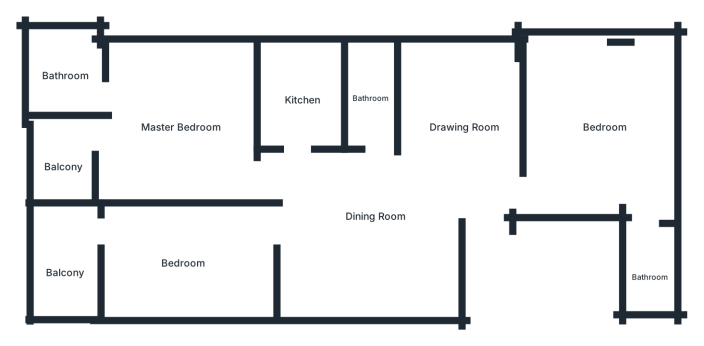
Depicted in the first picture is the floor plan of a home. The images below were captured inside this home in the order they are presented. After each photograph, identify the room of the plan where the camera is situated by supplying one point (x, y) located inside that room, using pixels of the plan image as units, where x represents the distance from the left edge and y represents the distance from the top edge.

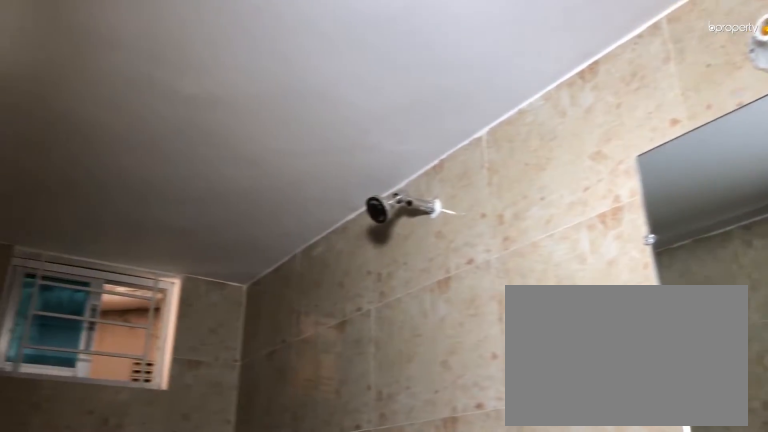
(373, 102)
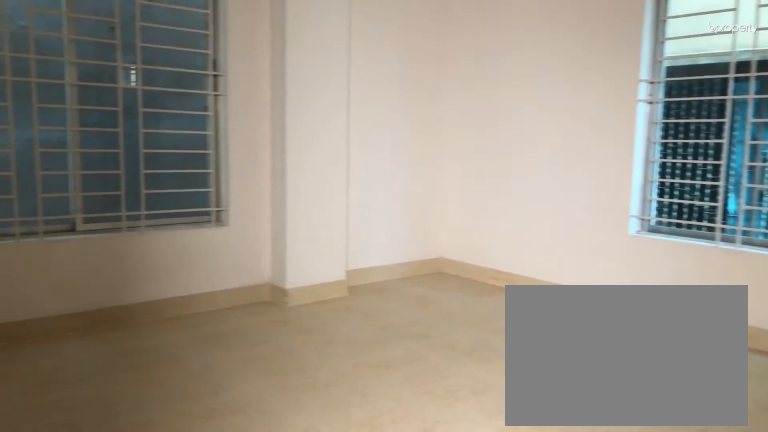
(605, 131)
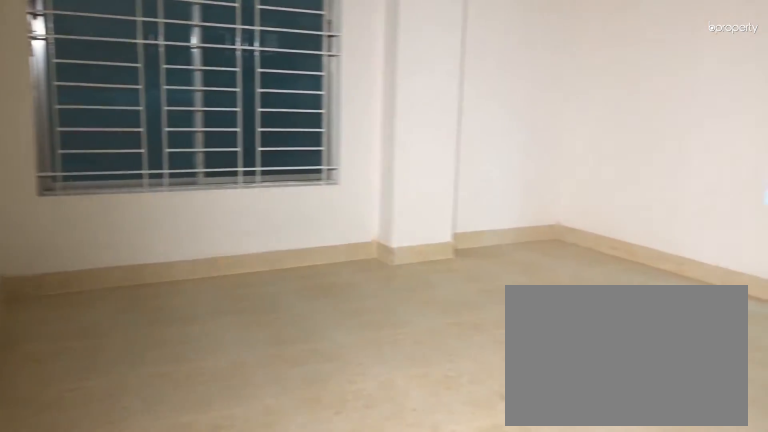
(605, 131)
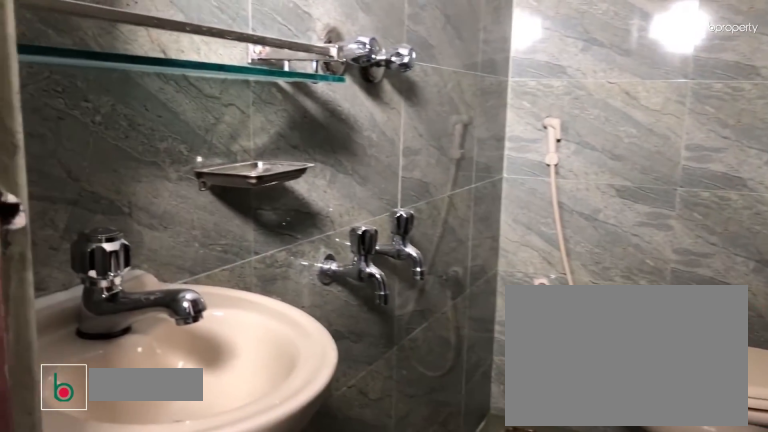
(651, 275)
